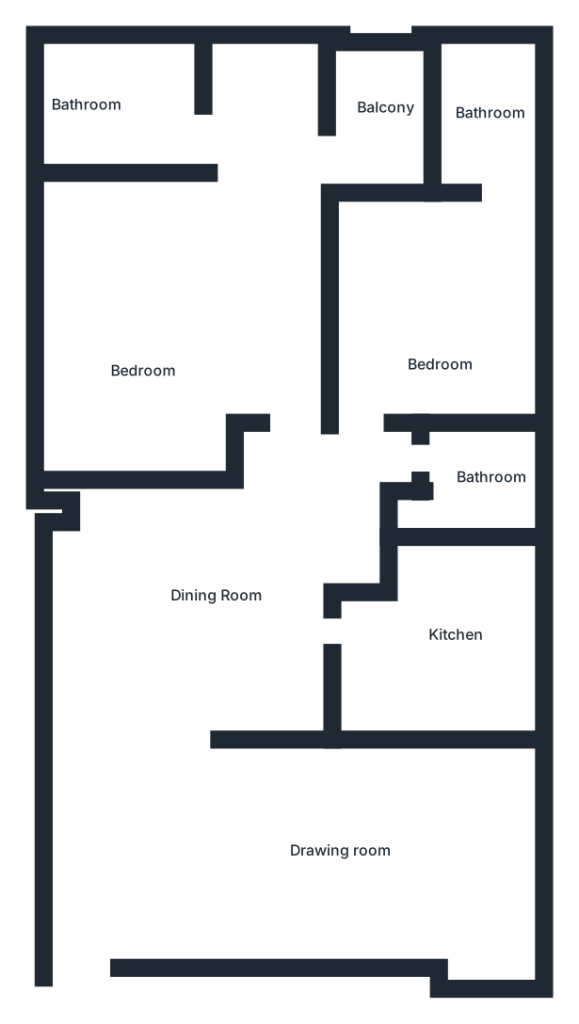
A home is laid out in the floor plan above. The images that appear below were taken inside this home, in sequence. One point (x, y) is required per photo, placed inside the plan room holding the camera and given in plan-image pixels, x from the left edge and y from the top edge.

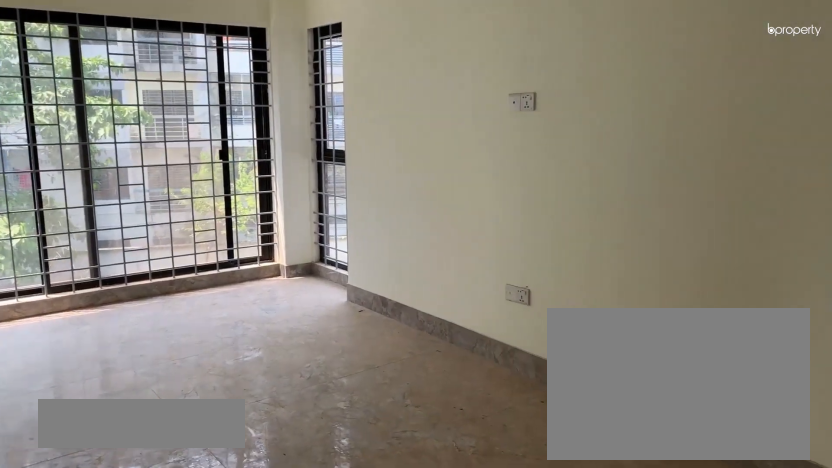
(303, 849)
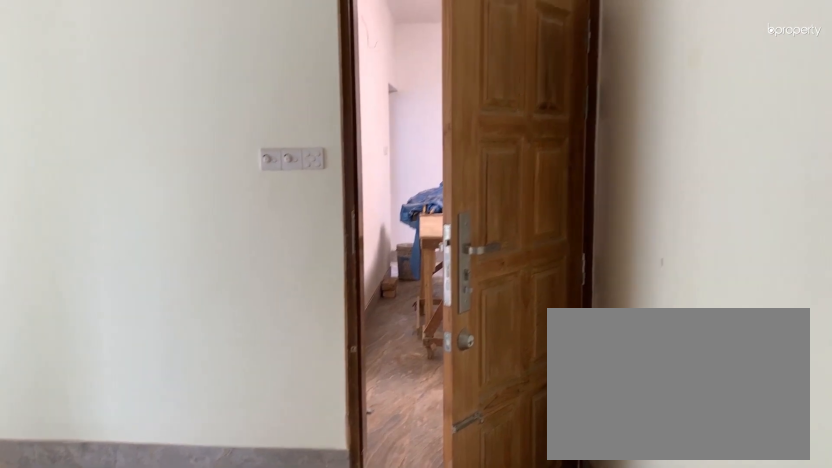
(303, 849)
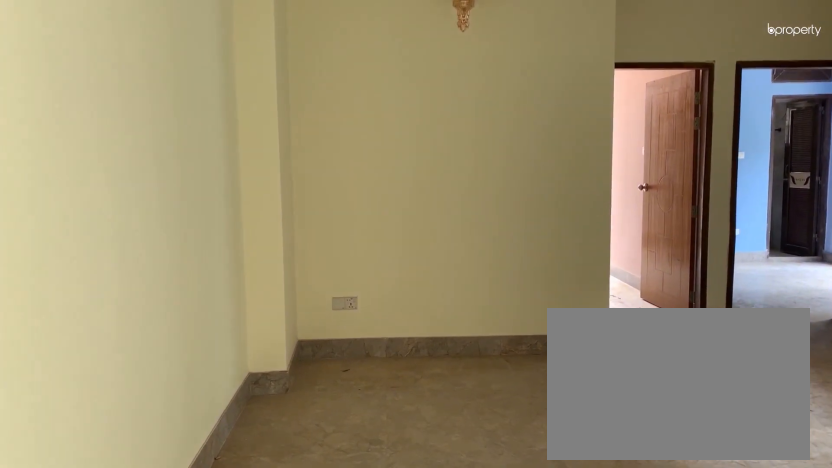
(227, 618)
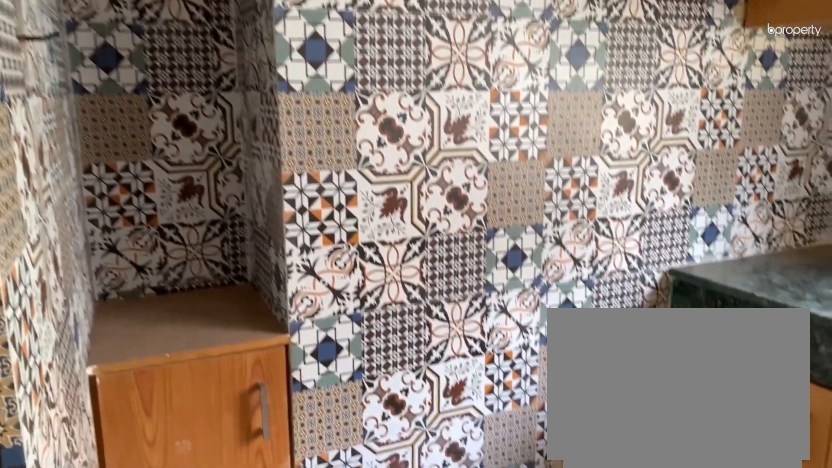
(455, 643)
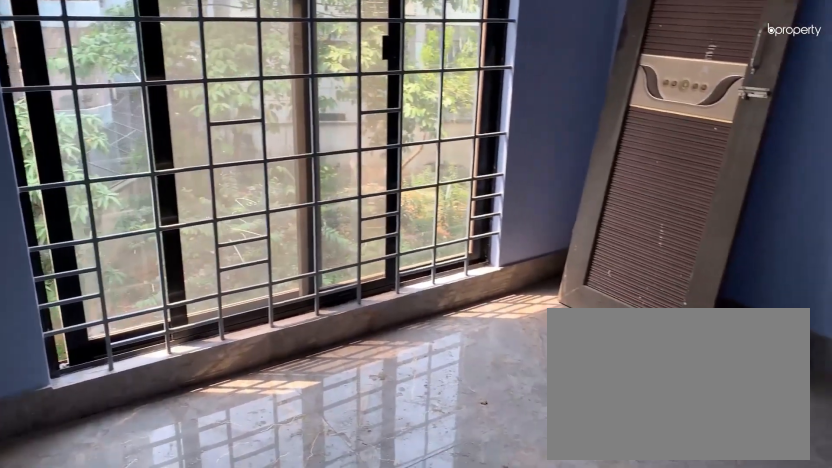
(441, 323)
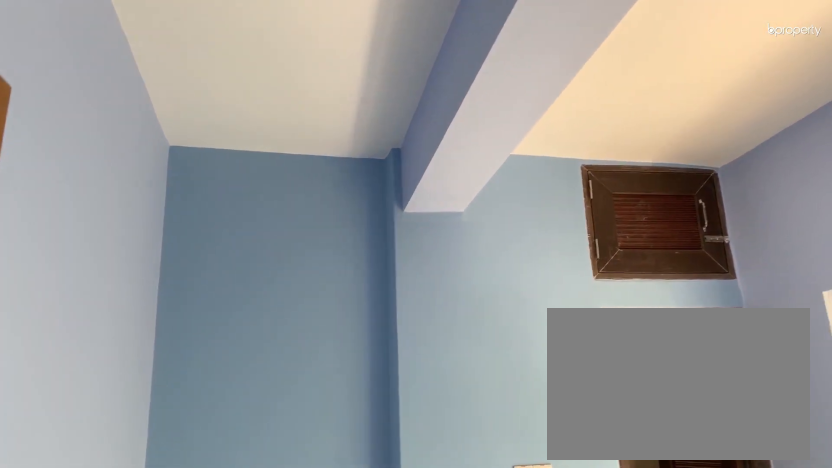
(441, 324)
